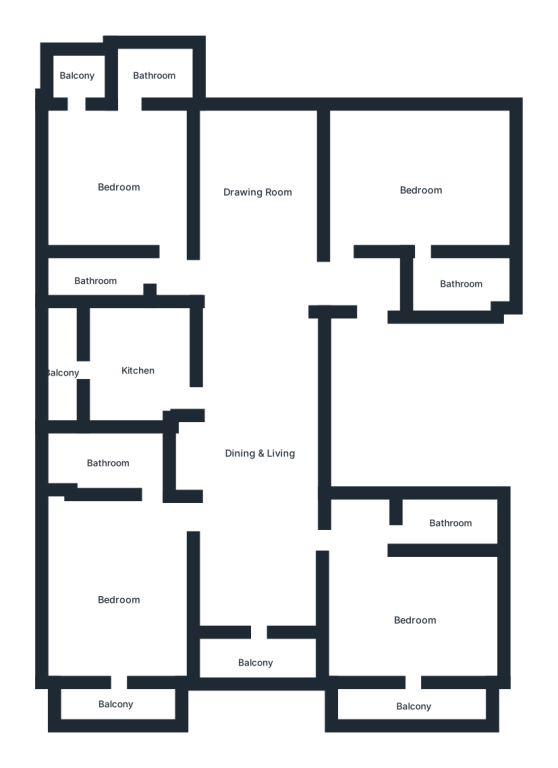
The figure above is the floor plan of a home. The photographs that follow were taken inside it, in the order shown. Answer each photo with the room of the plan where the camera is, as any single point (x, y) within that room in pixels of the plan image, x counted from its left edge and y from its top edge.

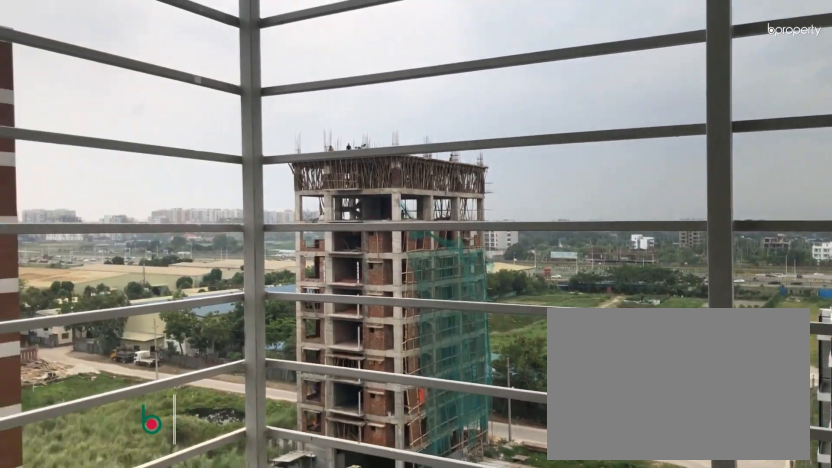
(78, 76)
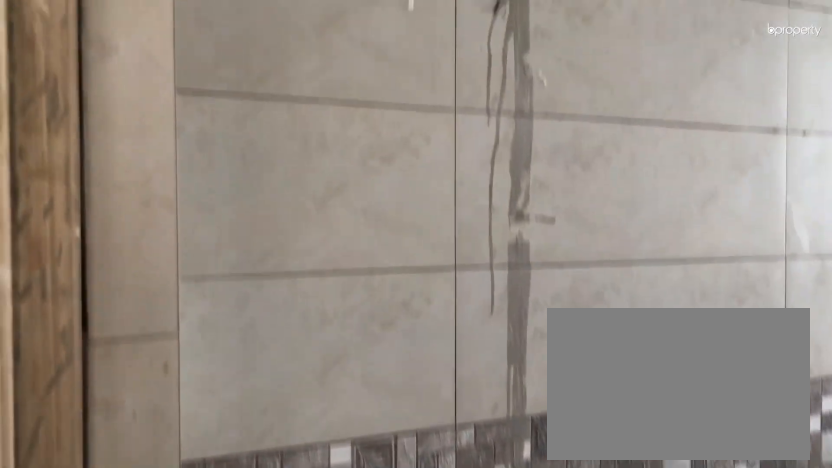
(98, 279)
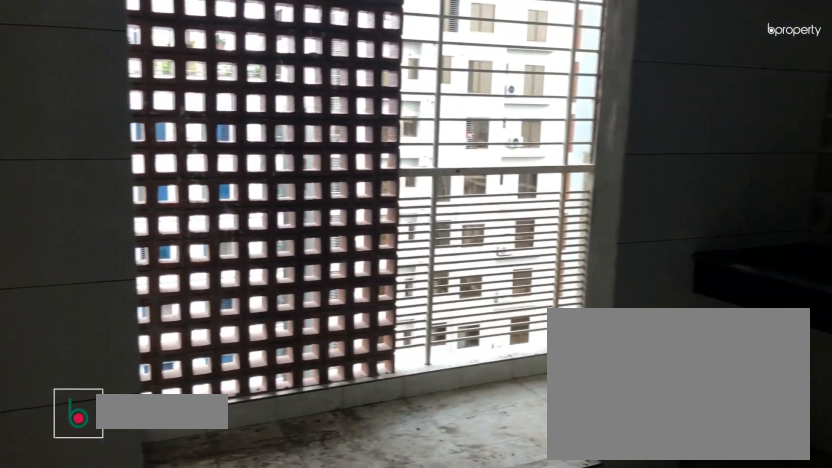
(138, 371)
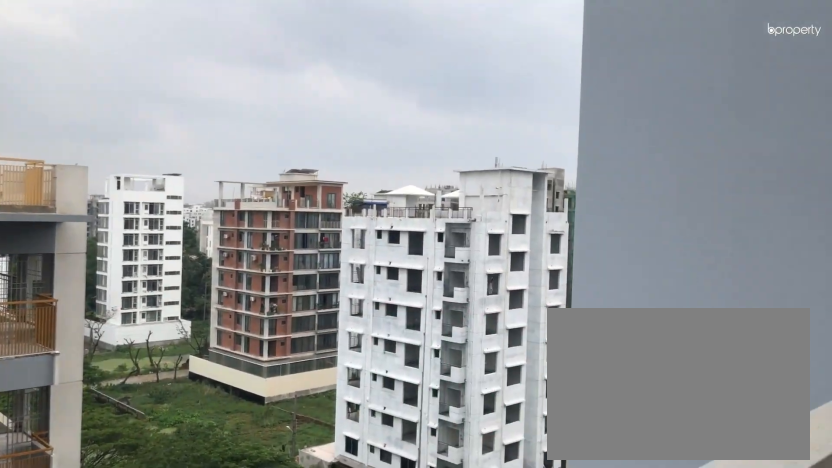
(257, 662)
